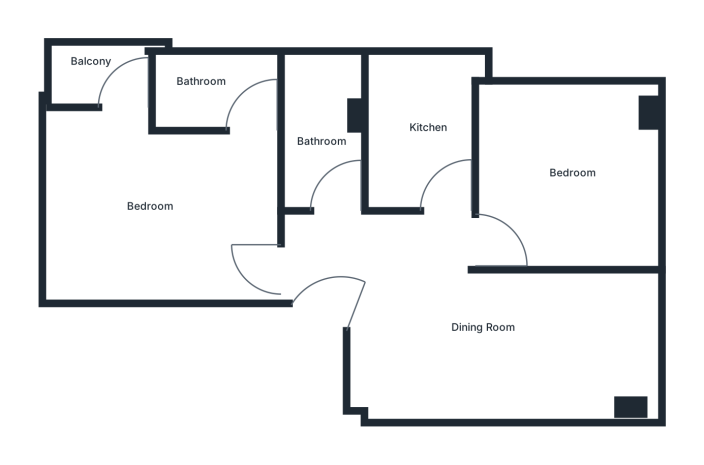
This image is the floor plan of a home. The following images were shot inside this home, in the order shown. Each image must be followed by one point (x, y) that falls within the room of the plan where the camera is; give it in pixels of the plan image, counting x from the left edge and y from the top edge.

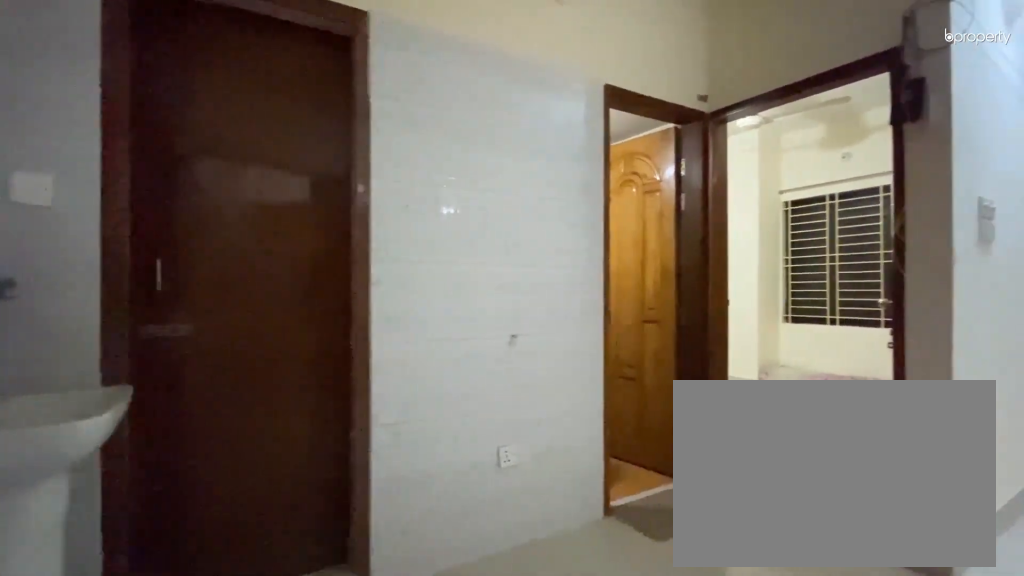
(428, 317)
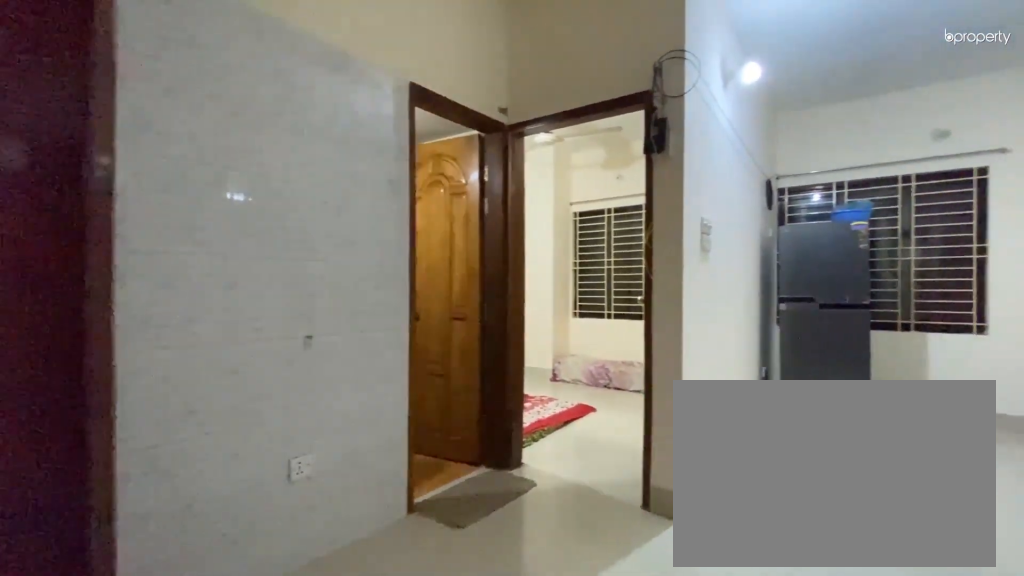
(428, 317)
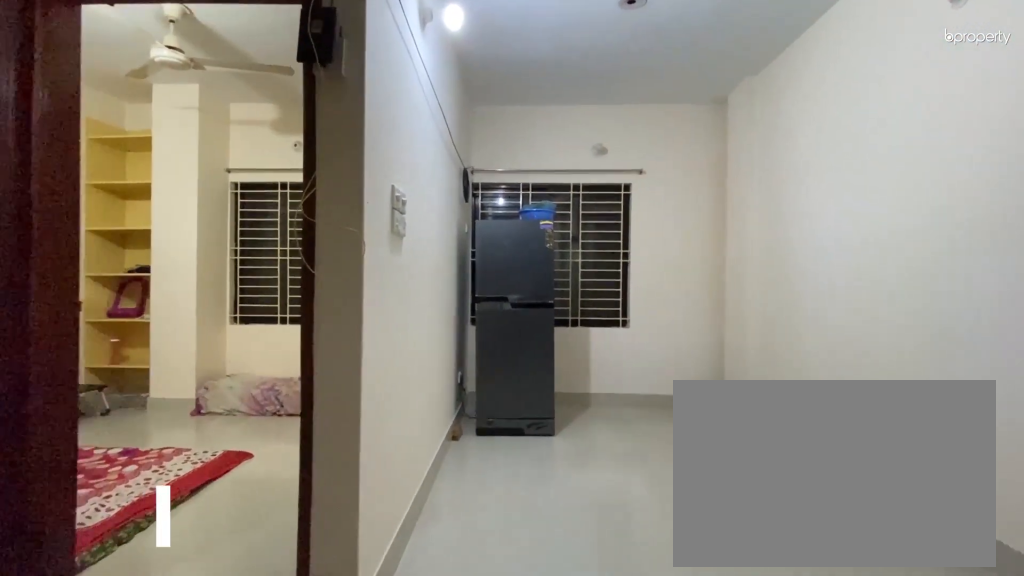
(507, 339)
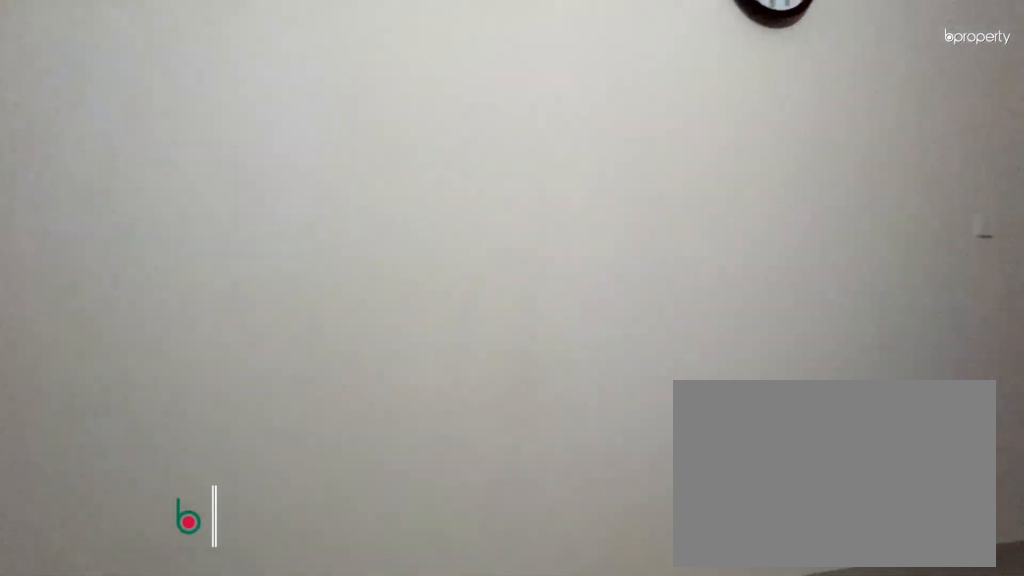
(507, 339)
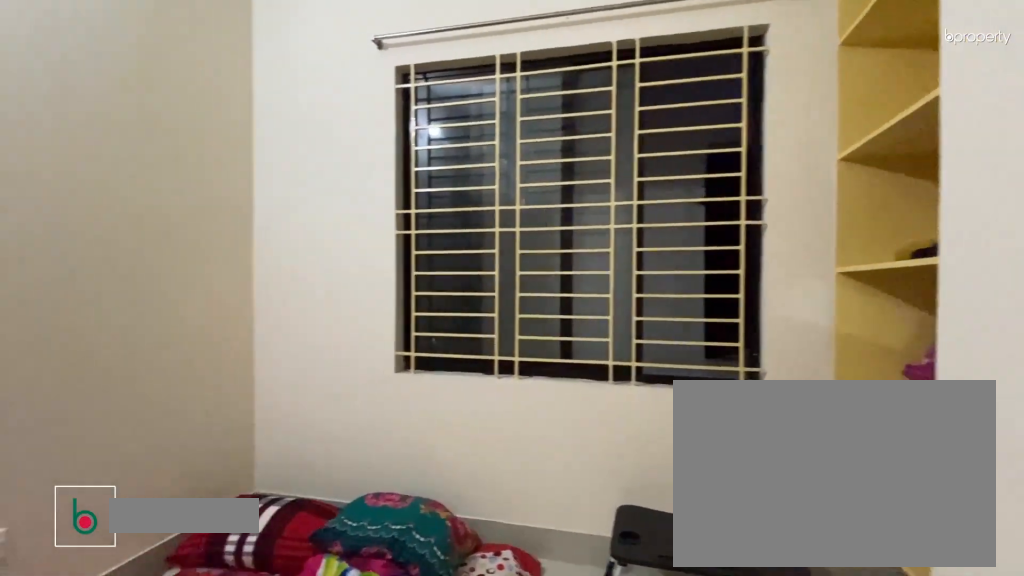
(568, 174)
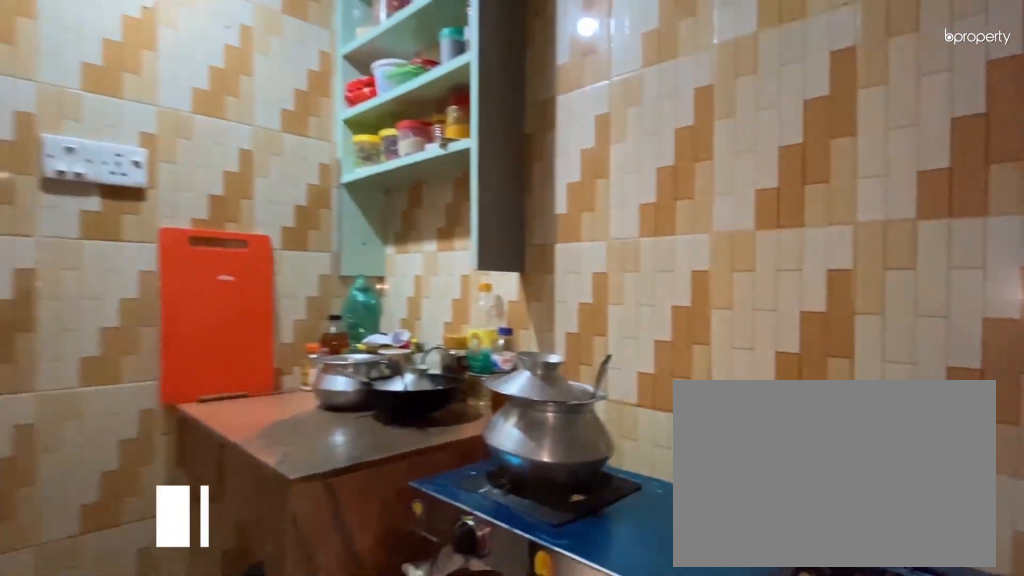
(424, 141)
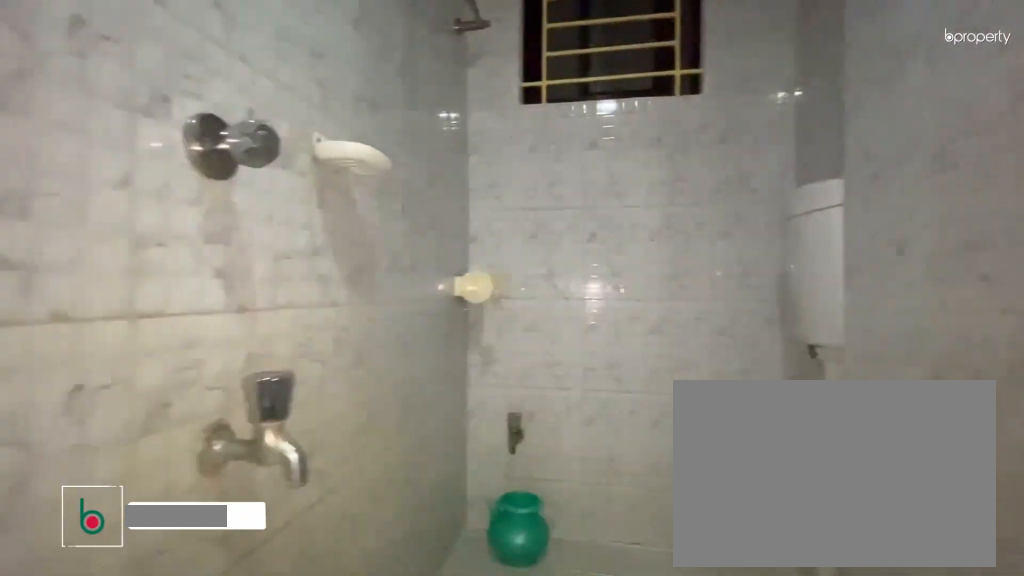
(328, 133)
